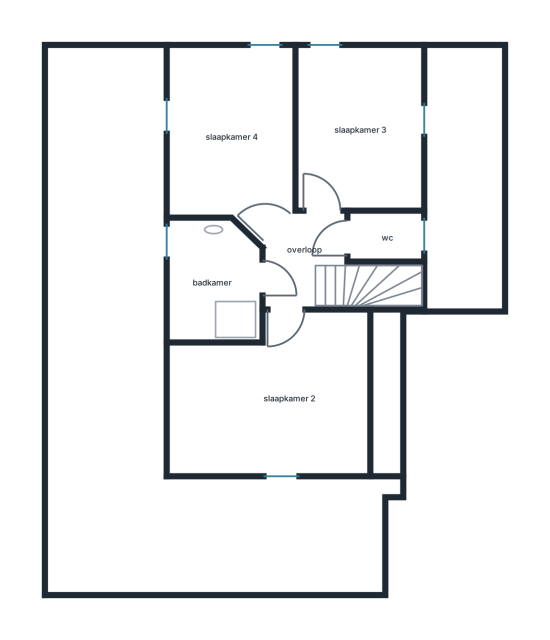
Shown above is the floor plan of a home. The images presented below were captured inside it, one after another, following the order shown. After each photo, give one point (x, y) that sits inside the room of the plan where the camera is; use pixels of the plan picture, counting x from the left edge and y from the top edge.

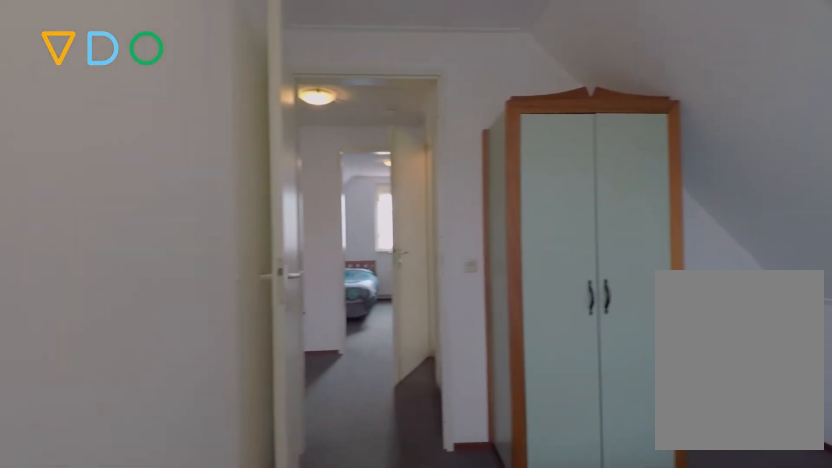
(231, 136)
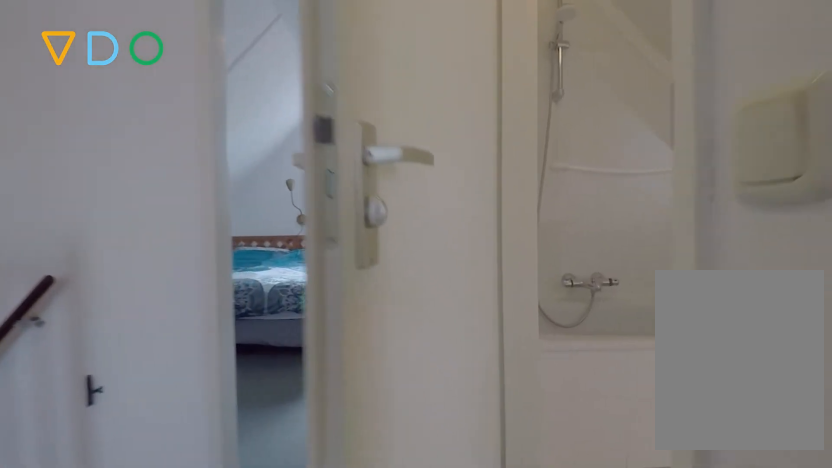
(302, 257)
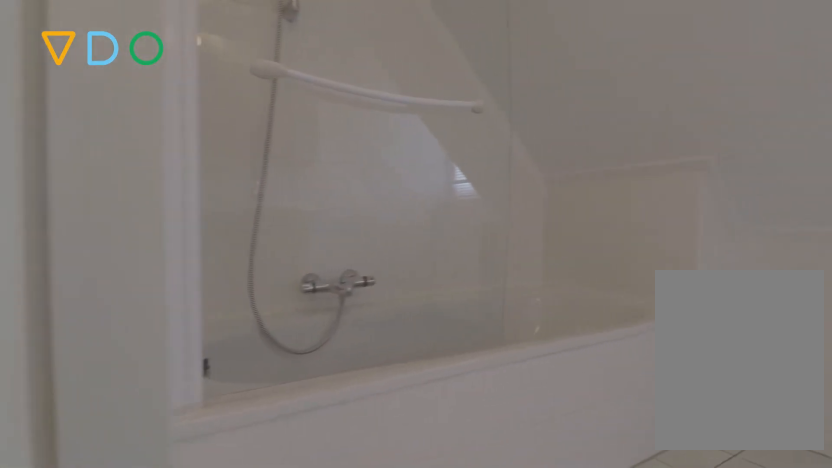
(211, 282)
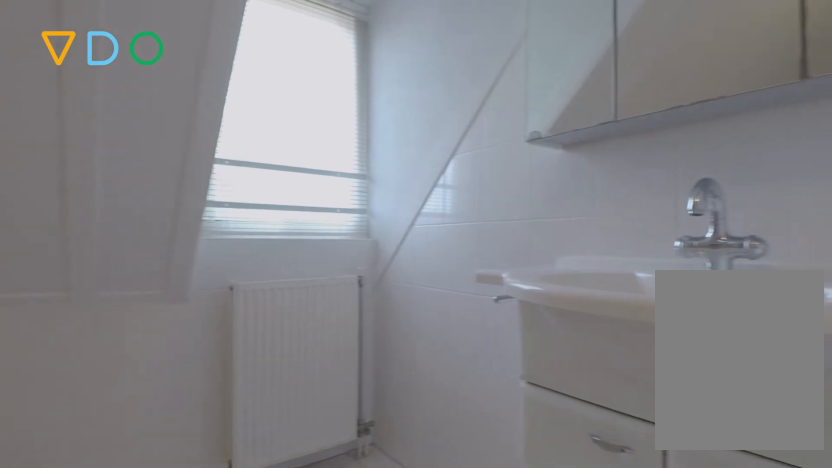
(211, 282)
